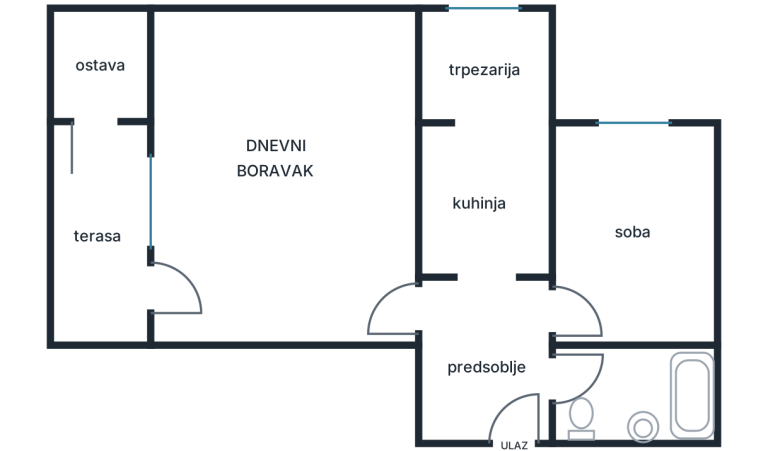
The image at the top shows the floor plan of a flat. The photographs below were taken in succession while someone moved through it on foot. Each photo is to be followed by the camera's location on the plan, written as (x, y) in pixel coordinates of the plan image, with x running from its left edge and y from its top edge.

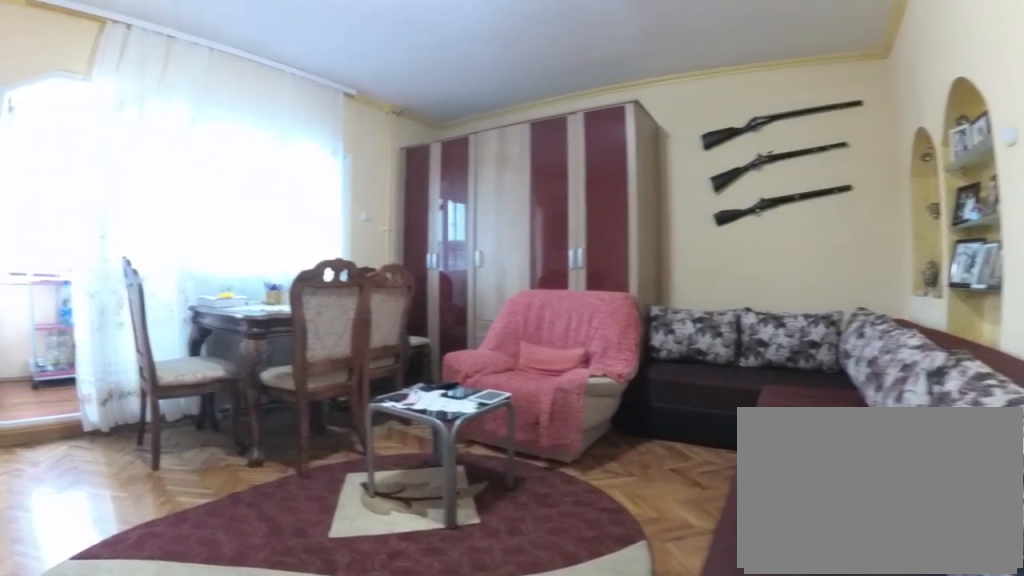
(388, 282)
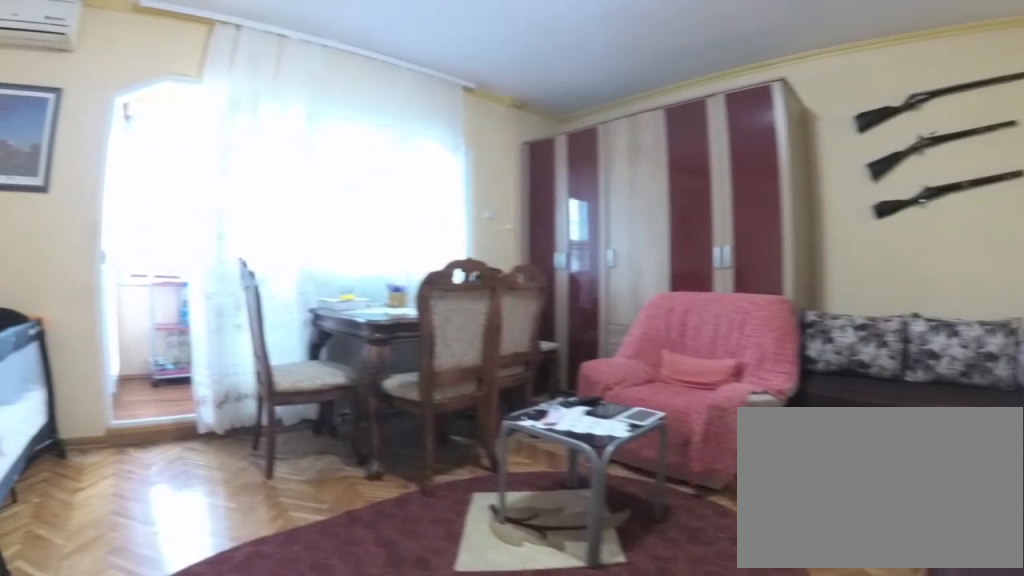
(383, 280)
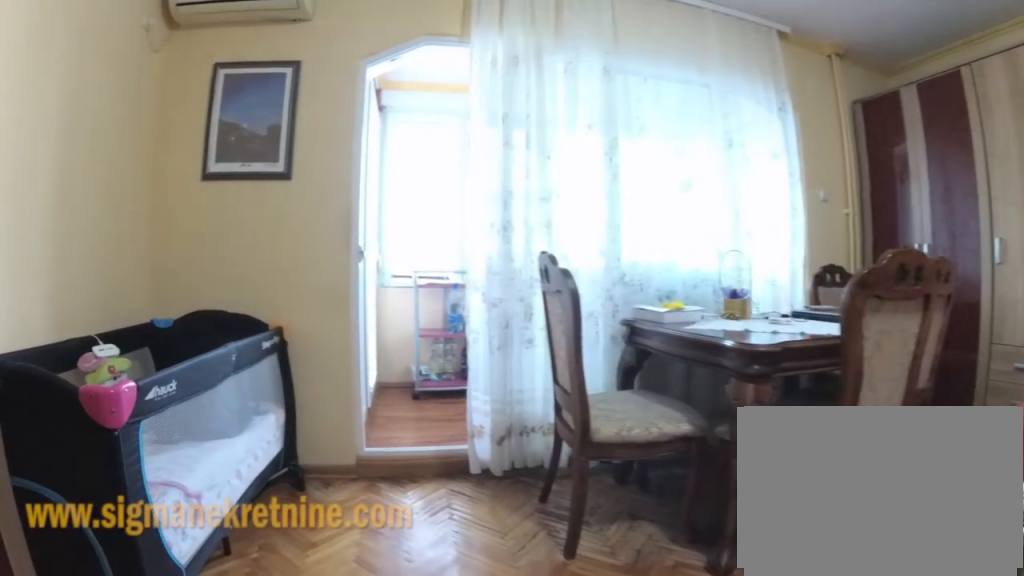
(333, 277)
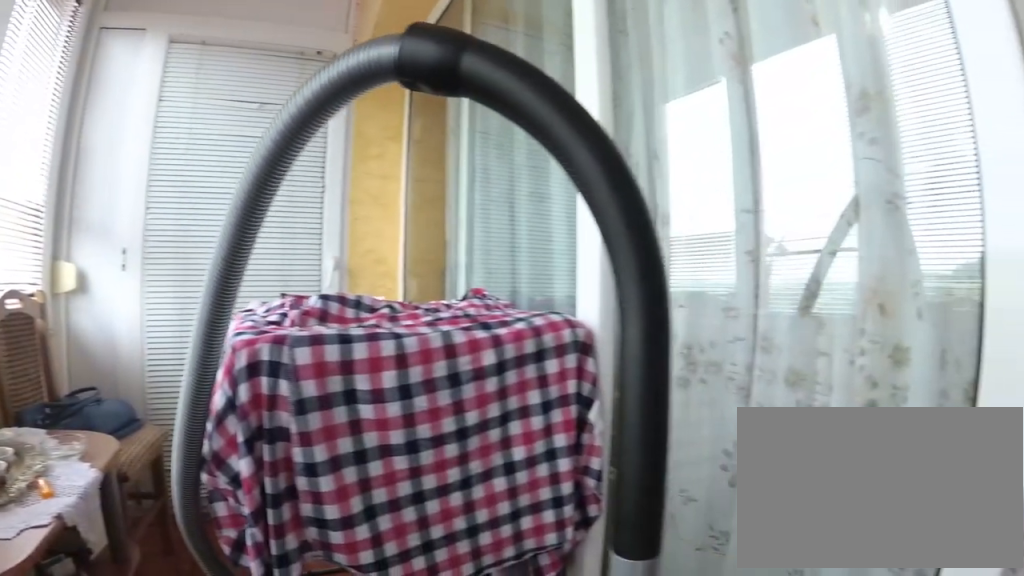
(105, 289)
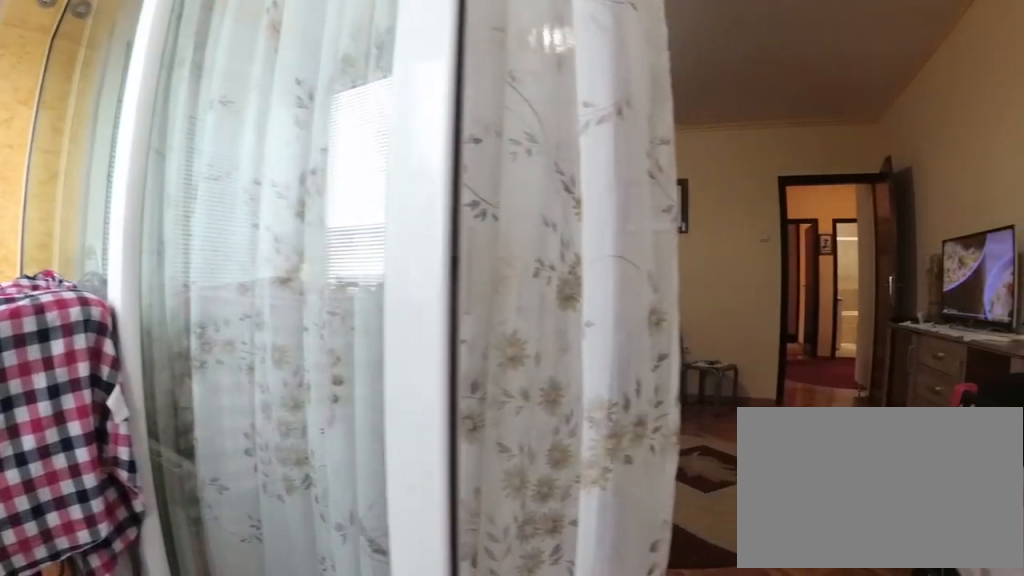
(96, 288)
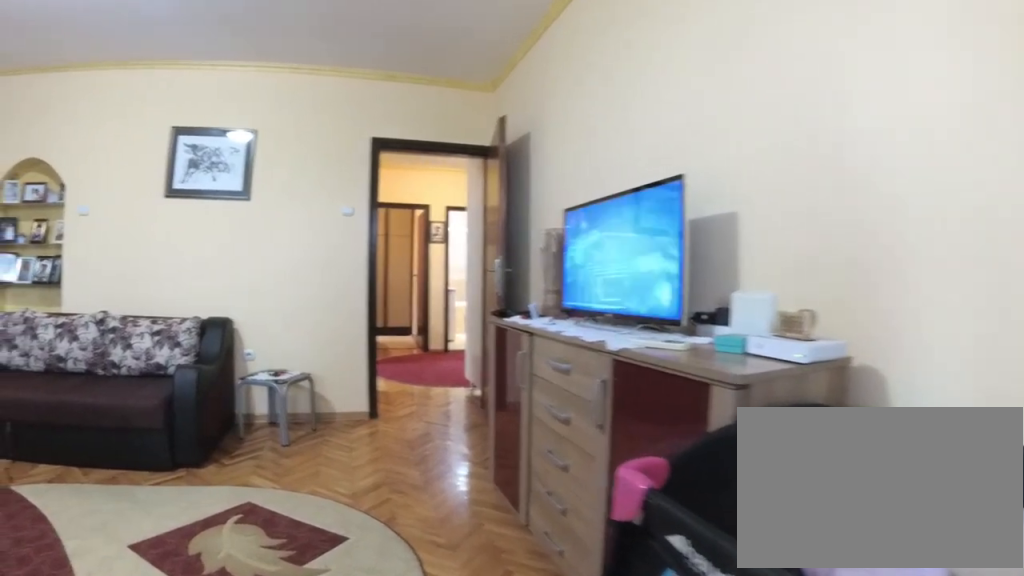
(169, 285)
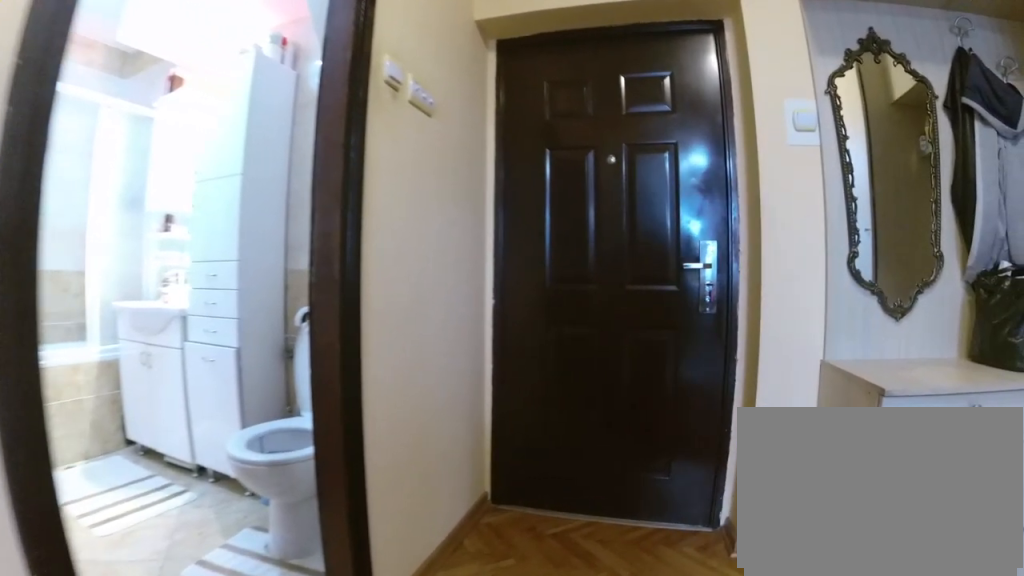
(499, 339)
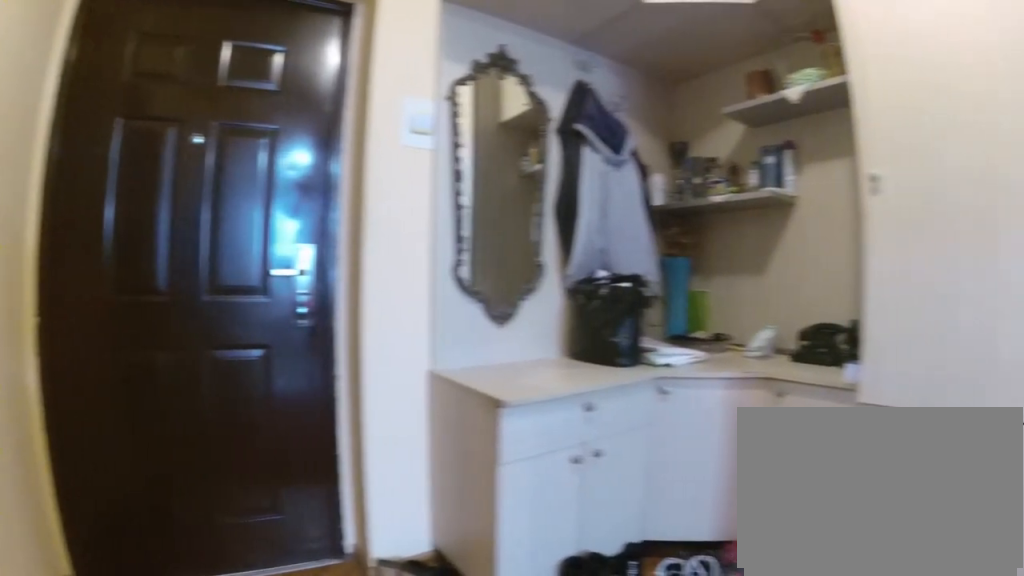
(526, 348)
